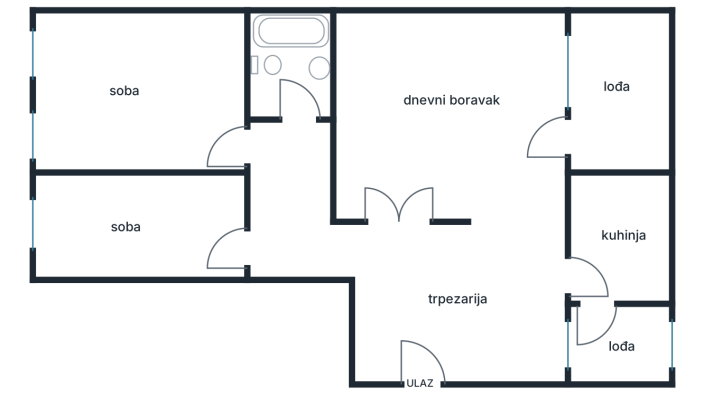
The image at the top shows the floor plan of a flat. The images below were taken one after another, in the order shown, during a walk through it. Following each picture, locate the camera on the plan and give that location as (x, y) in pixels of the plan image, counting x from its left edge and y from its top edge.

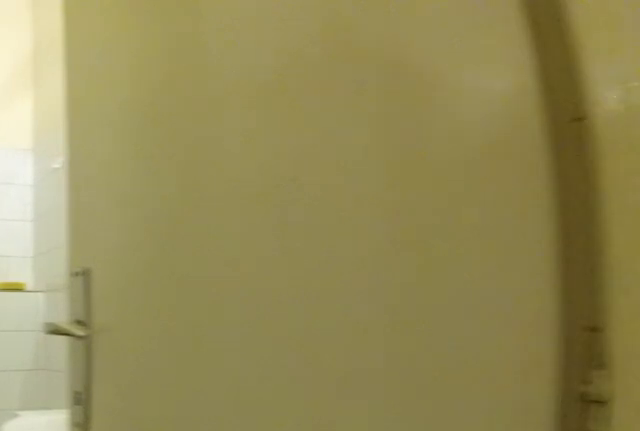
(290, 135)
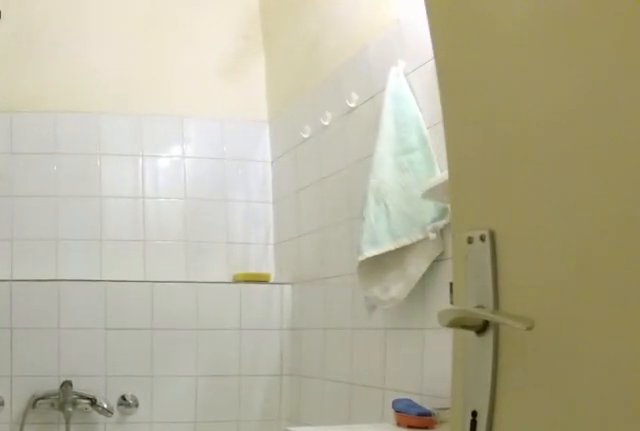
(290, 118)
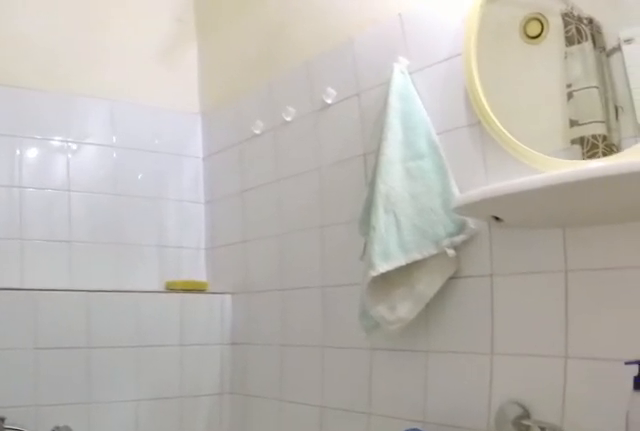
(286, 99)
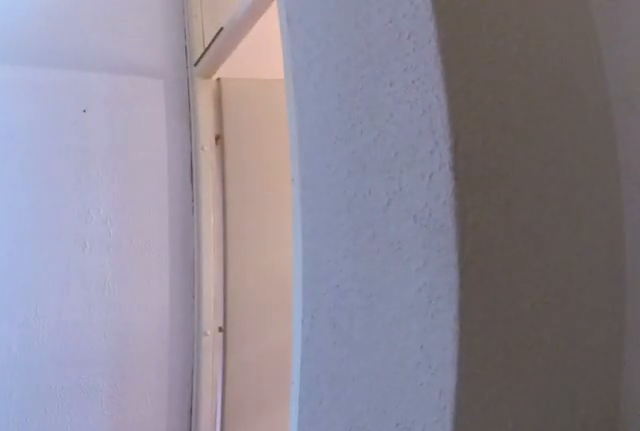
(289, 133)
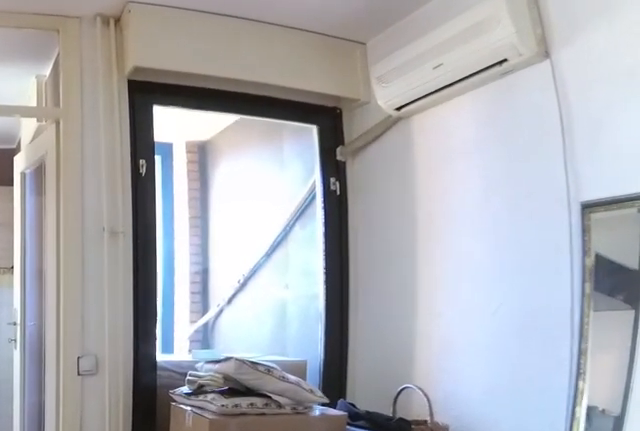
(445, 259)
